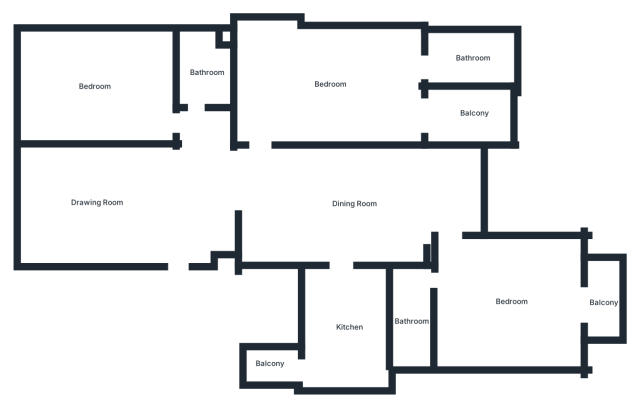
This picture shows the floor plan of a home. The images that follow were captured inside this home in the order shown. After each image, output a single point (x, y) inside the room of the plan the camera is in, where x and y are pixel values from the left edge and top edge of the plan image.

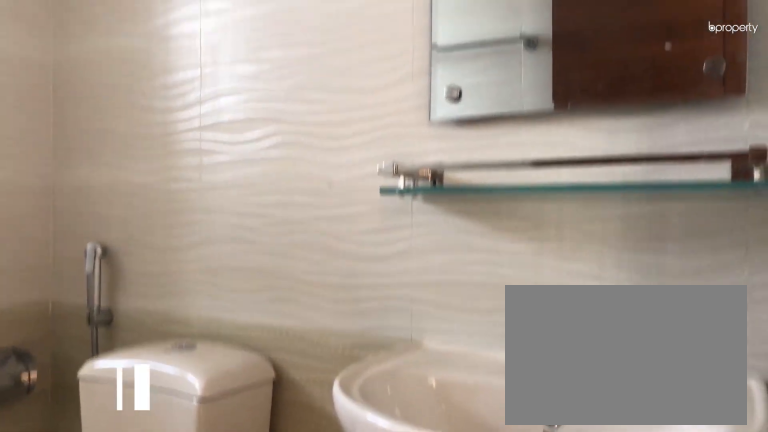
(206, 71)
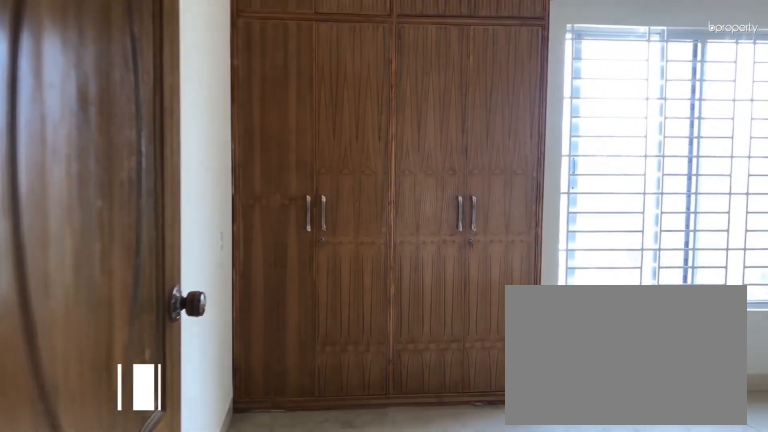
(278, 127)
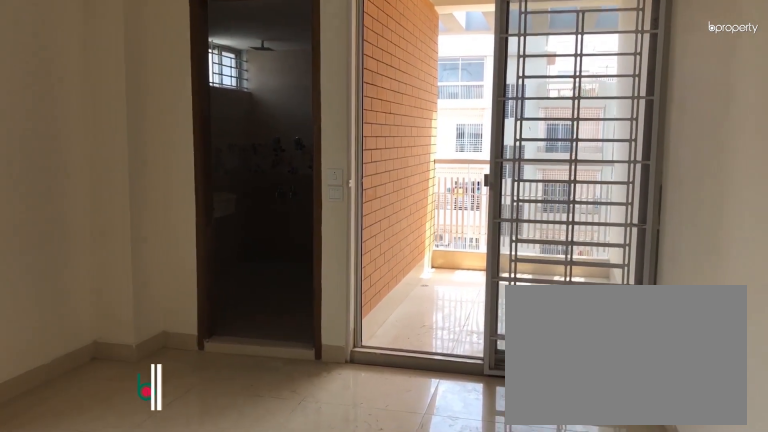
(330, 85)
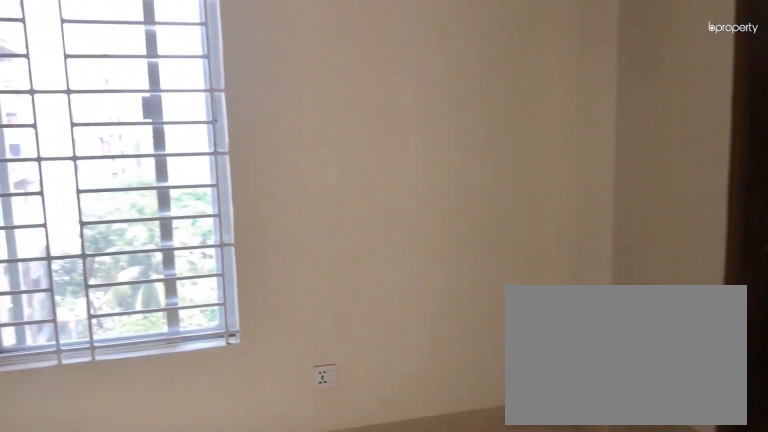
(330, 85)
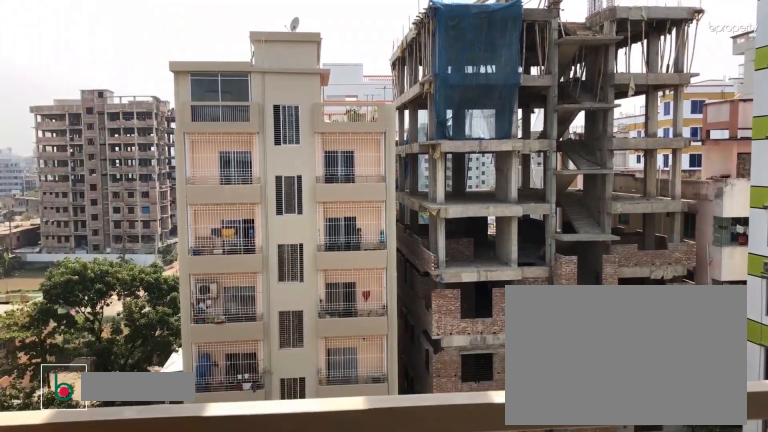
(475, 113)
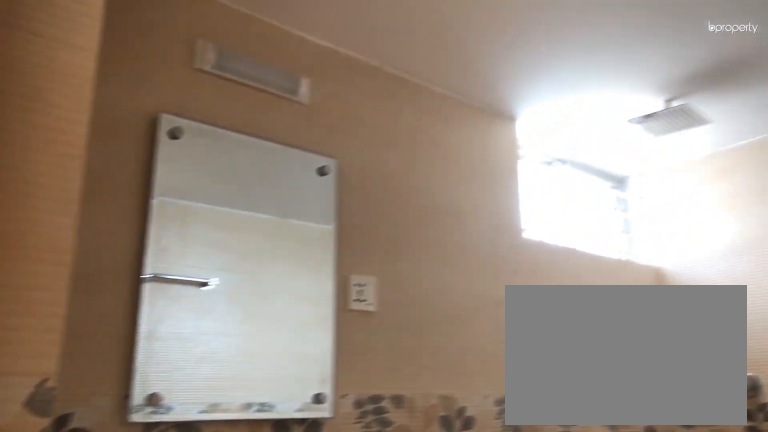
(471, 60)
